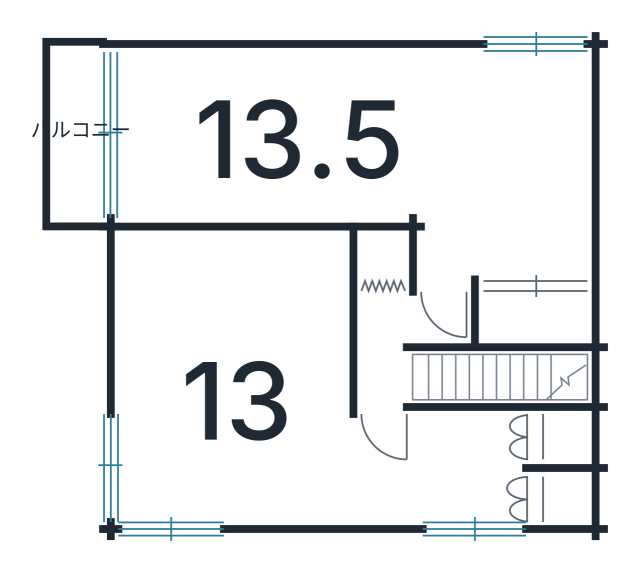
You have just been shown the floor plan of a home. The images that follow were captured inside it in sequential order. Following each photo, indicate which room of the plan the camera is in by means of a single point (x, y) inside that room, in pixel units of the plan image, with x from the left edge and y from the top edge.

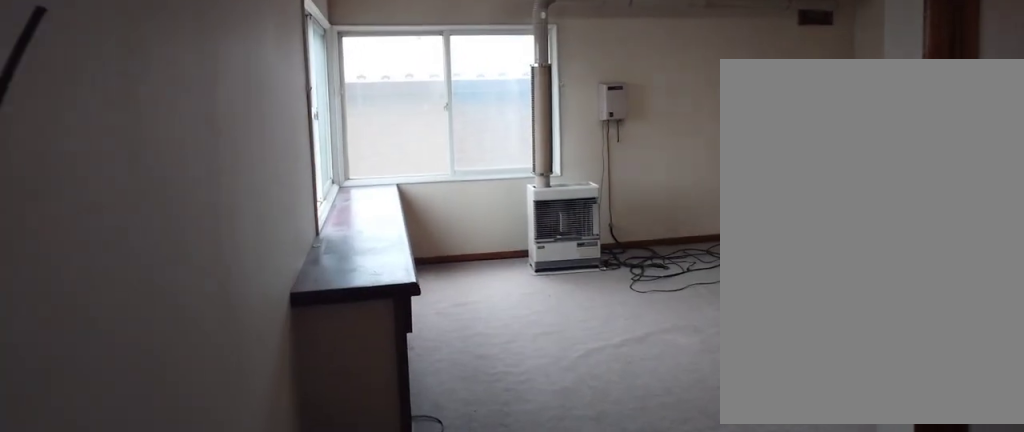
(225, 395)
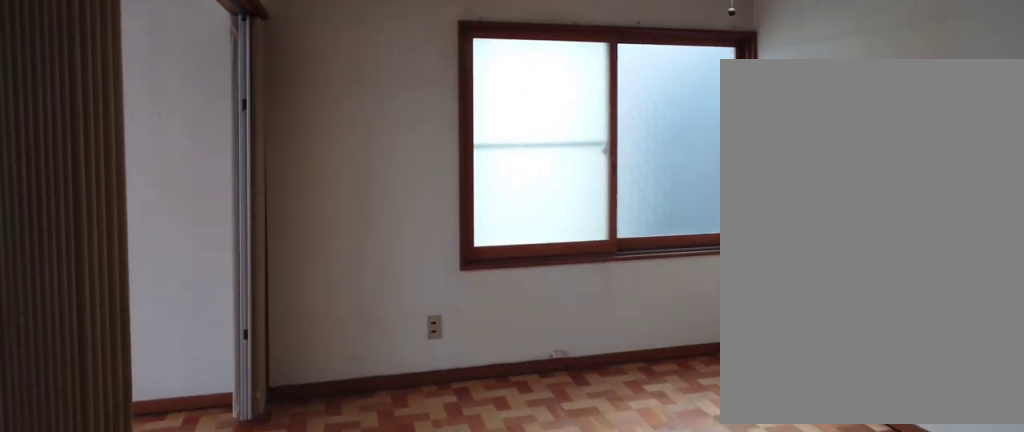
(346, 128)
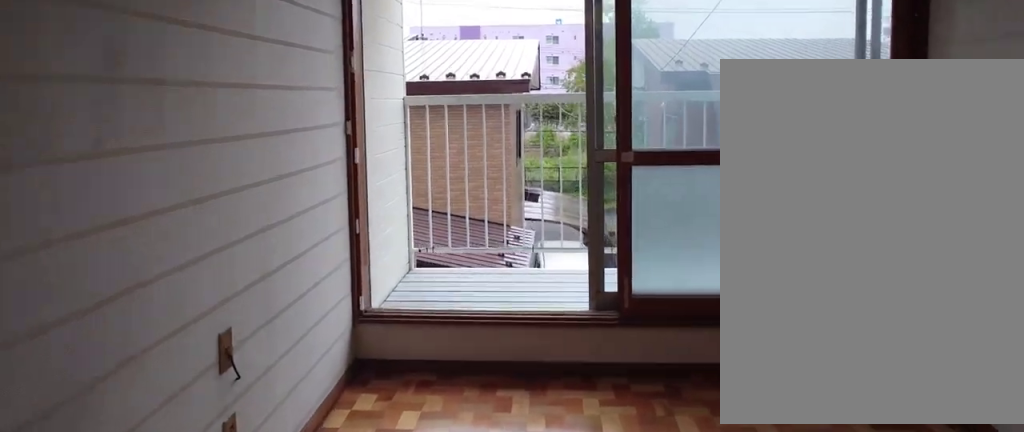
(346, 128)
